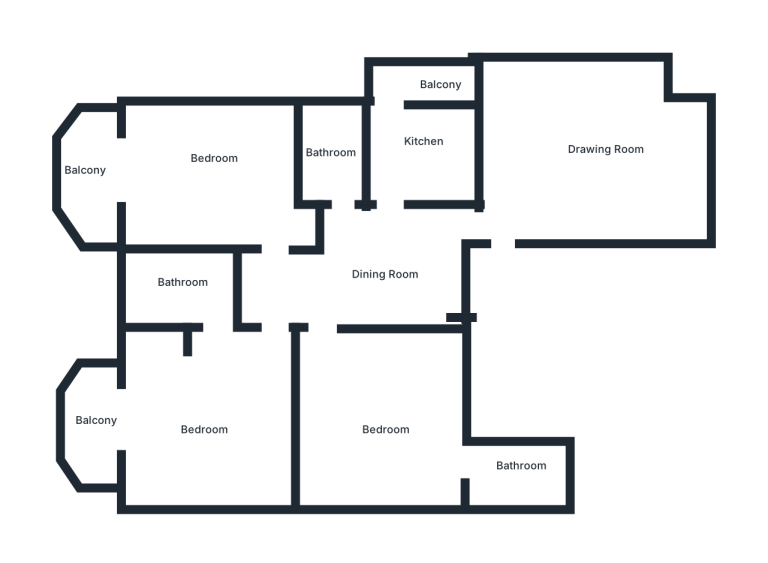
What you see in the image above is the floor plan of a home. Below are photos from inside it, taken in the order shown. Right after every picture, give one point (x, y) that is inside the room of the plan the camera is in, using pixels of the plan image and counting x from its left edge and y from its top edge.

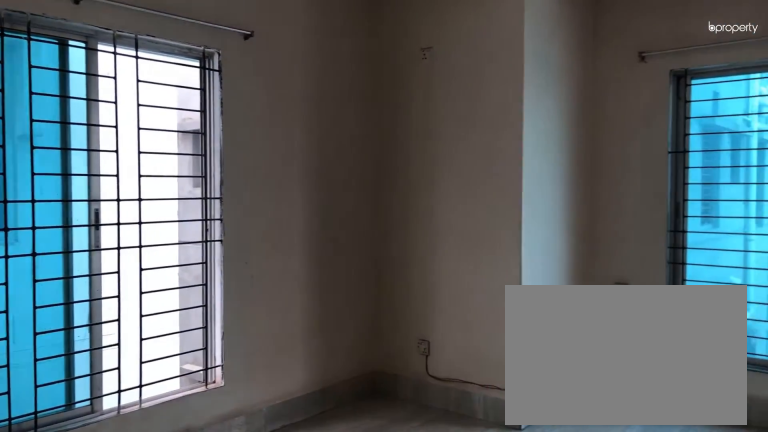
(597, 149)
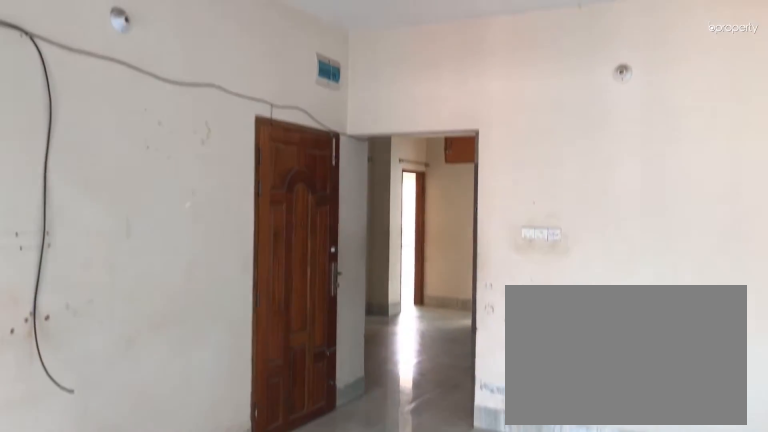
(597, 149)
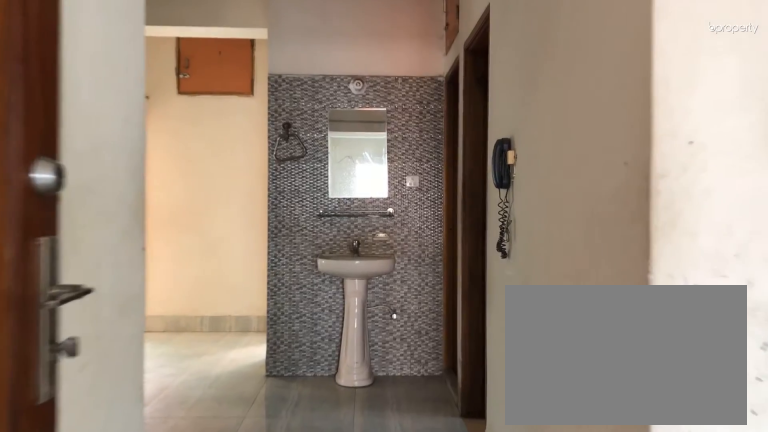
(459, 239)
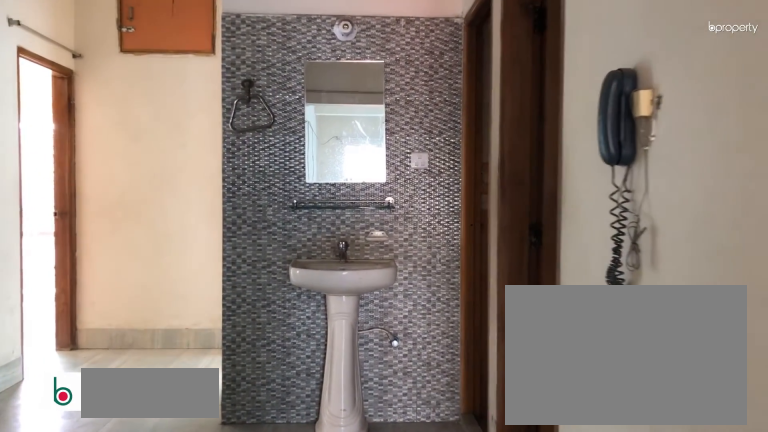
(382, 281)
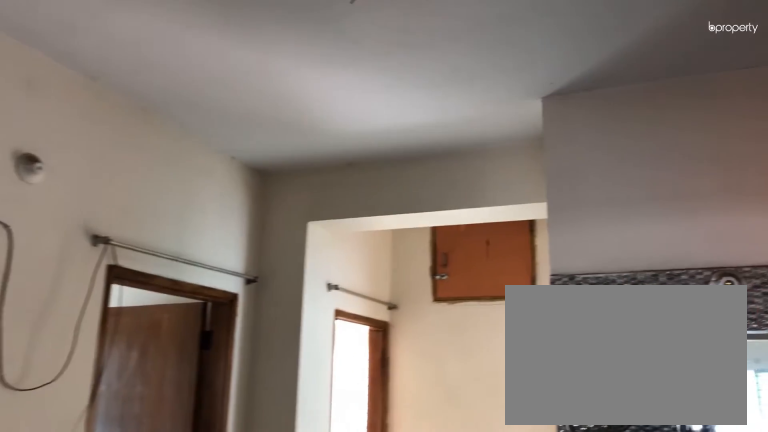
(376, 284)
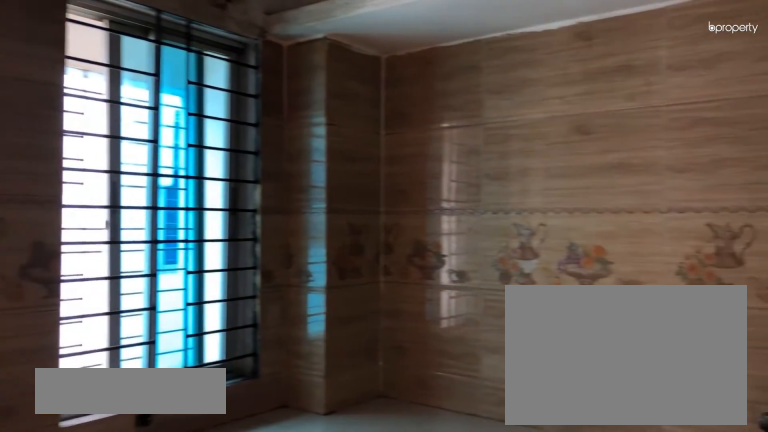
(412, 146)
